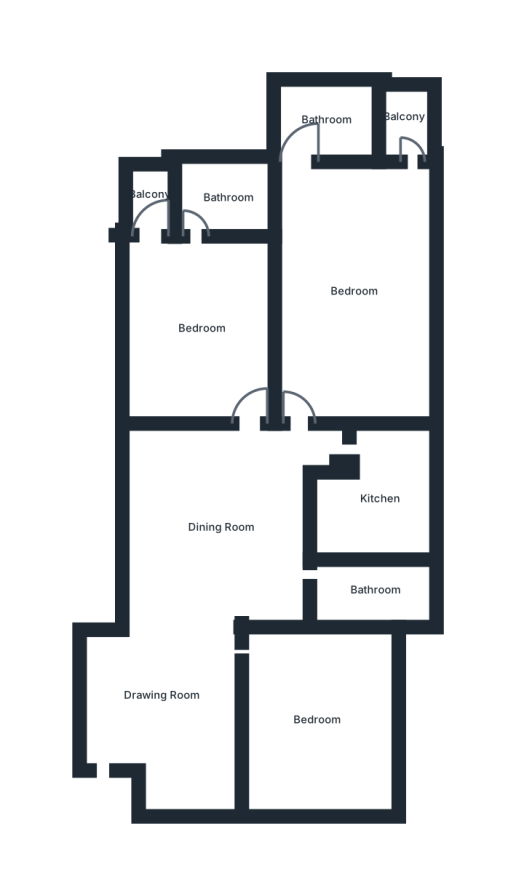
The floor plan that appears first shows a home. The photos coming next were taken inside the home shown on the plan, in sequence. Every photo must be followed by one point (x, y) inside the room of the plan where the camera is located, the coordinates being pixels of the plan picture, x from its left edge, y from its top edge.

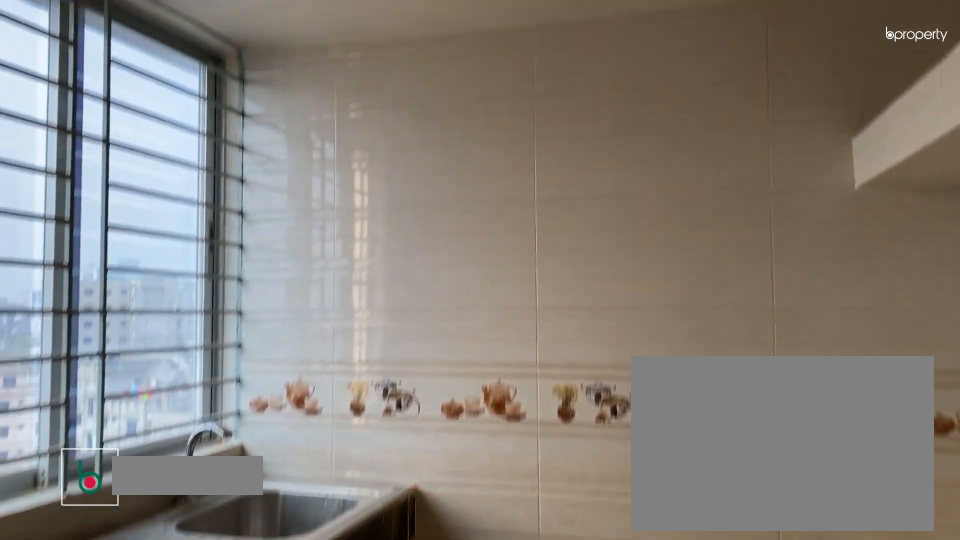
(380, 500)
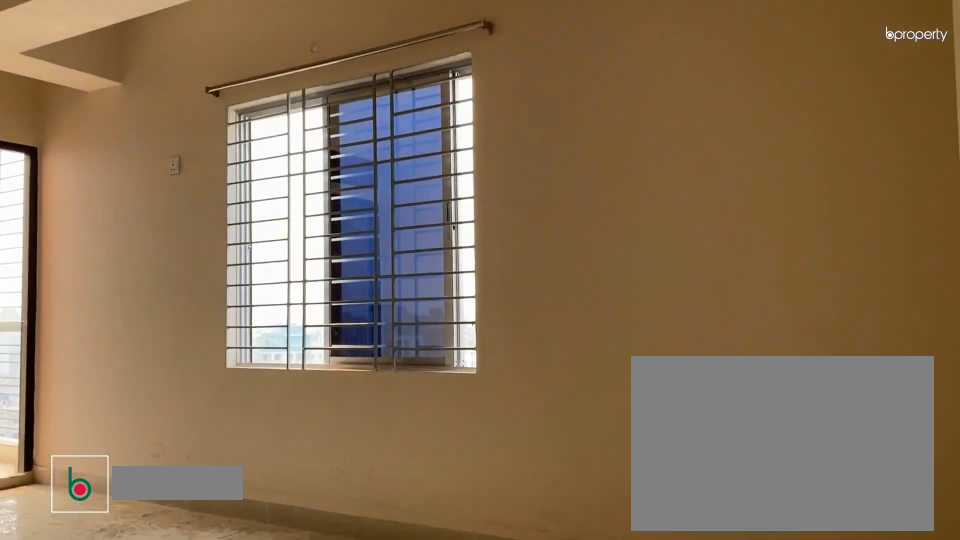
(356, 292)
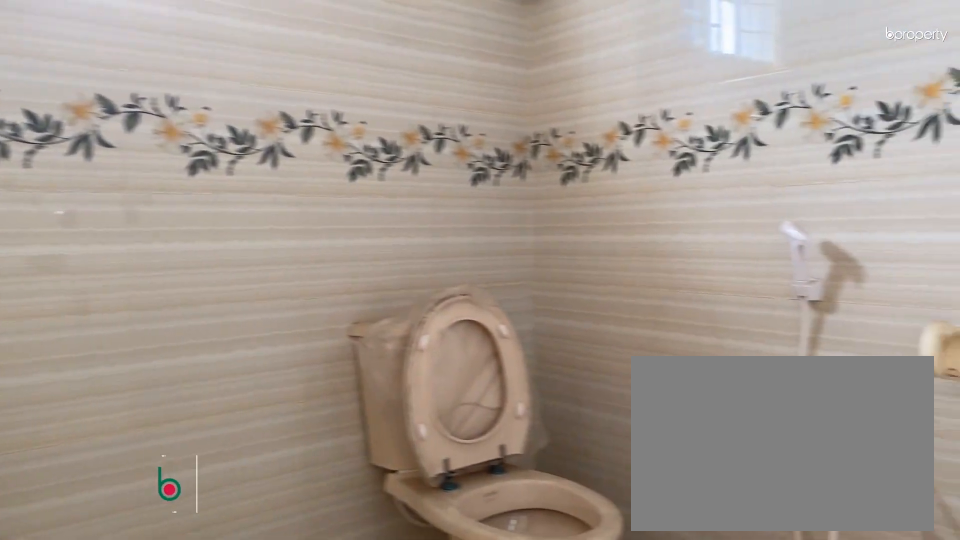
(329, 122)
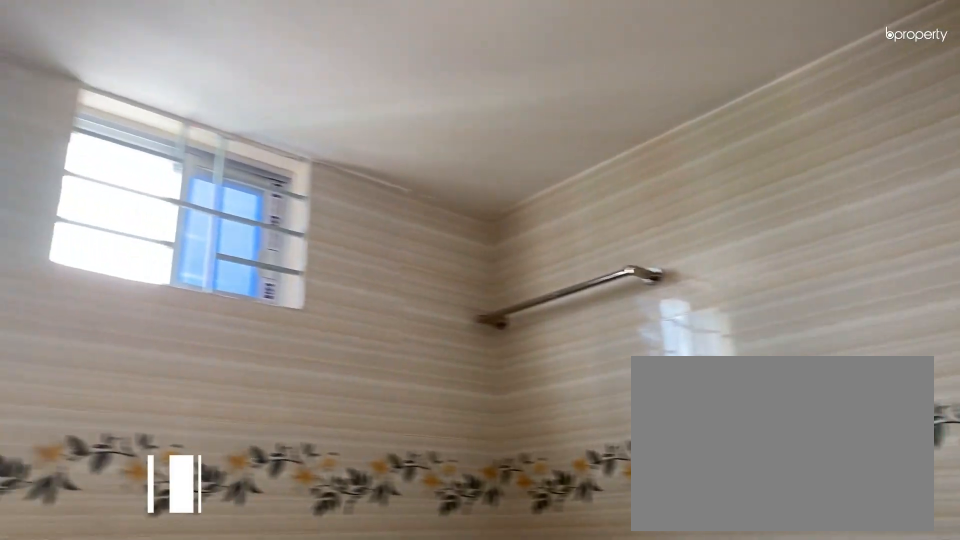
(329, 122)
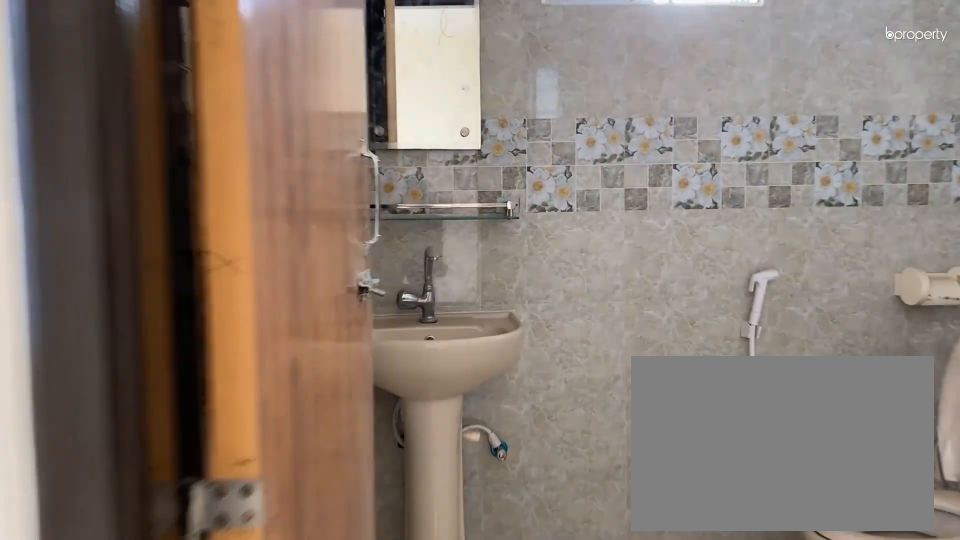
(231, 196)
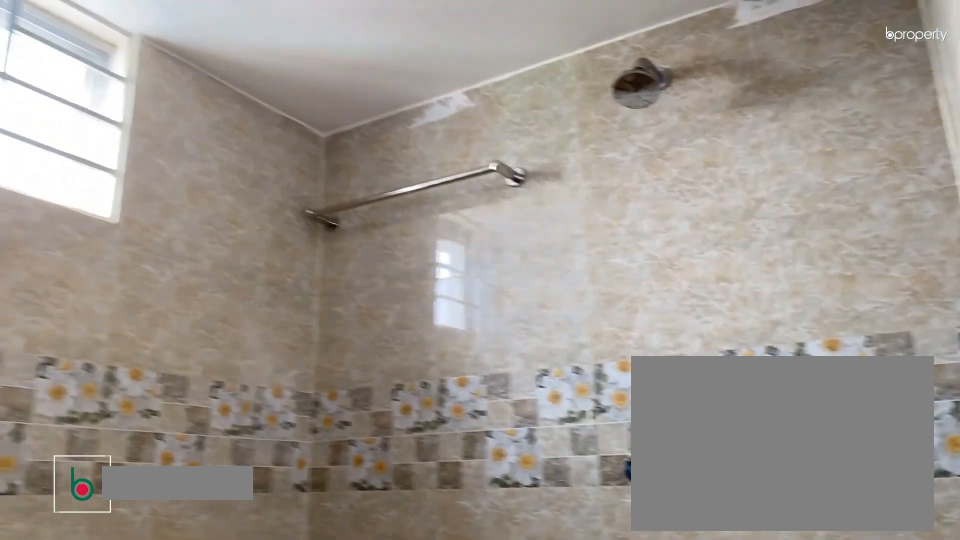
(231, 196)
